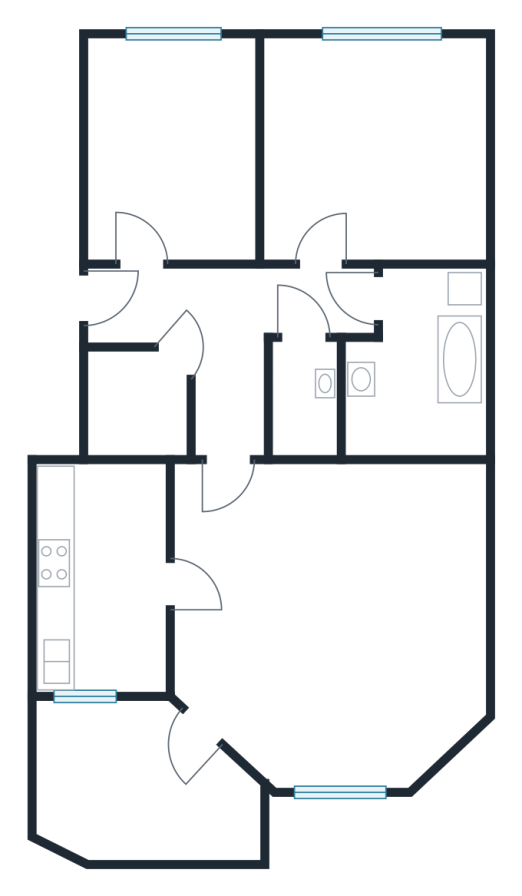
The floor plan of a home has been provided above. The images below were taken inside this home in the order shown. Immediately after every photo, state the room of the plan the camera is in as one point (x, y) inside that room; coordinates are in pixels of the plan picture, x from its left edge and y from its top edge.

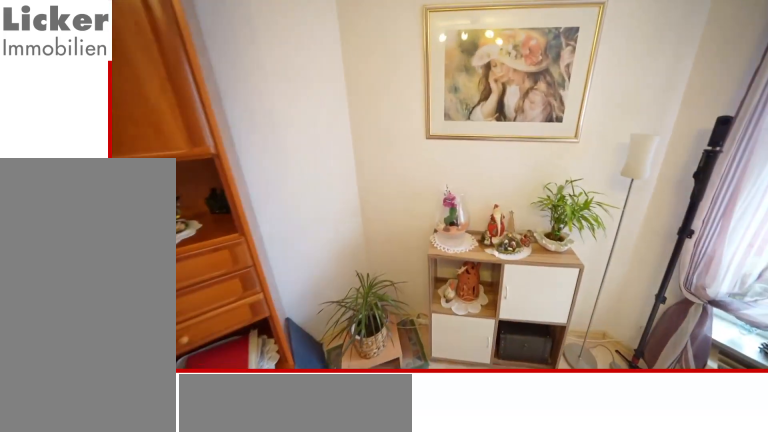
(327, 634)
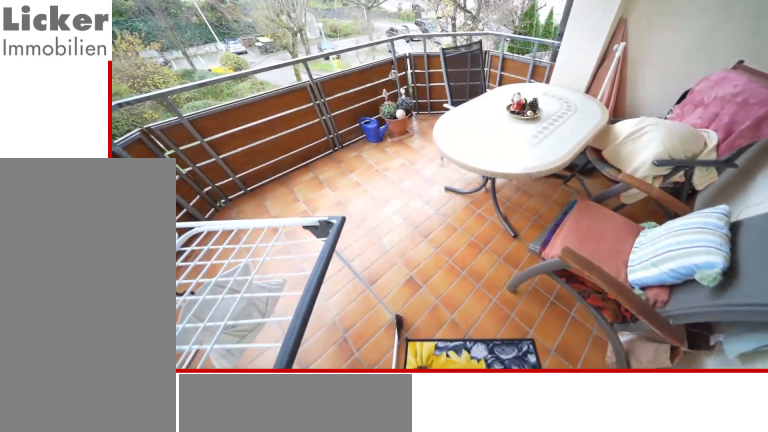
(154, 789)
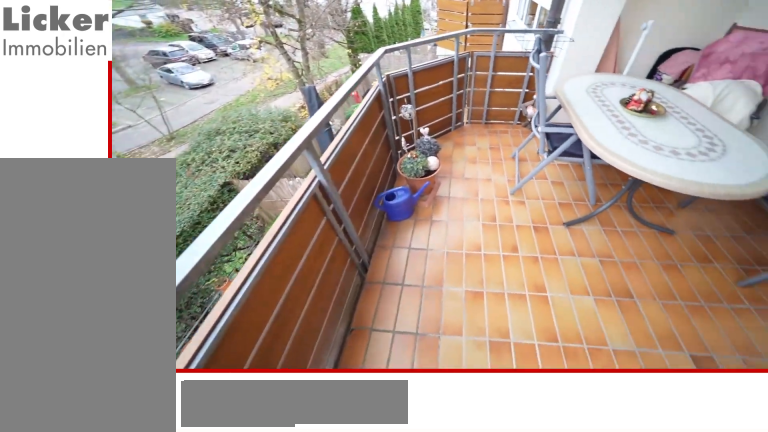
(154, 789)
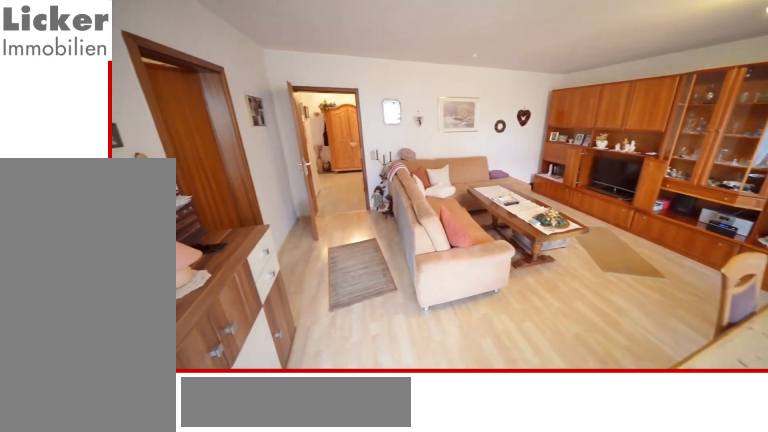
(327, 636)
